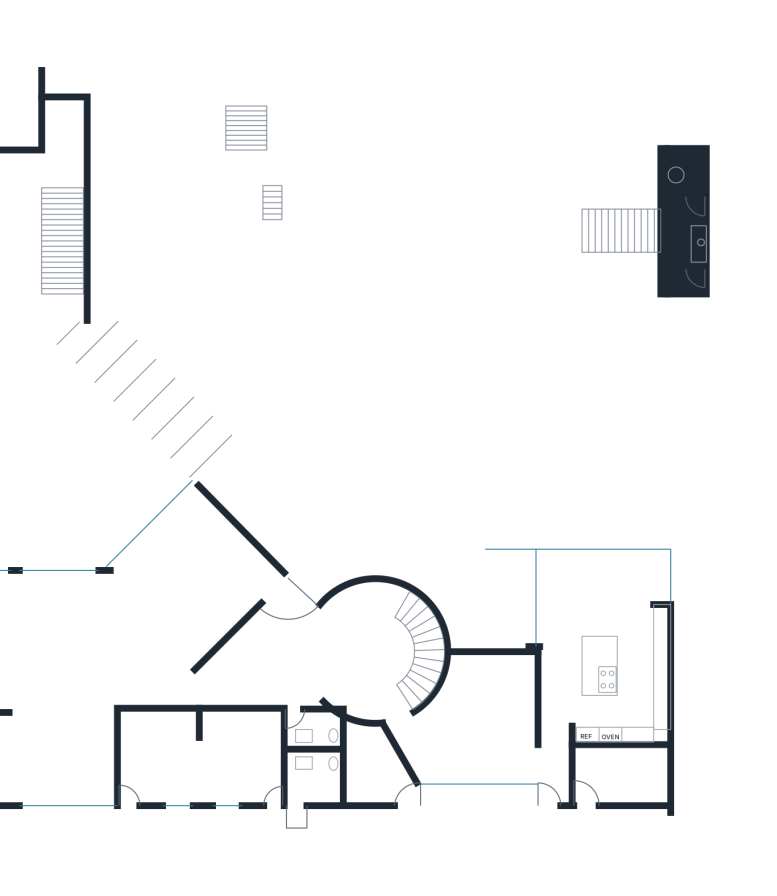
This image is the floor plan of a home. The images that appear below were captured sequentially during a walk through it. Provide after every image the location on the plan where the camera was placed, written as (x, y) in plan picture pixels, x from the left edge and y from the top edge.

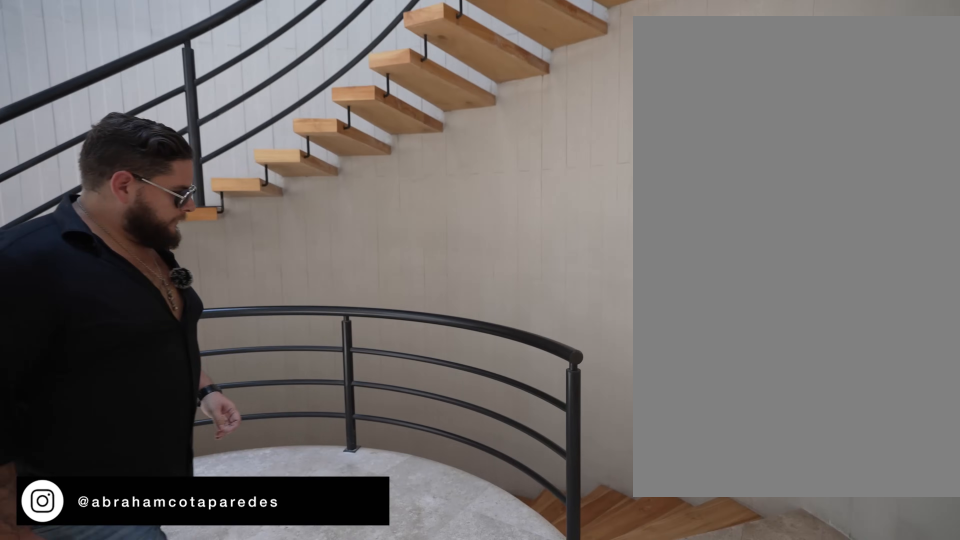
(359, 681)
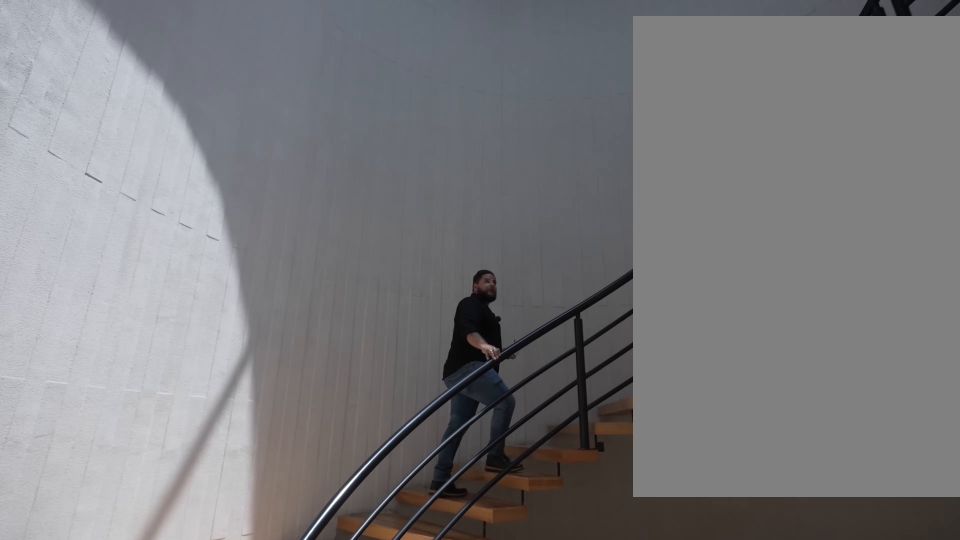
(343, 662)
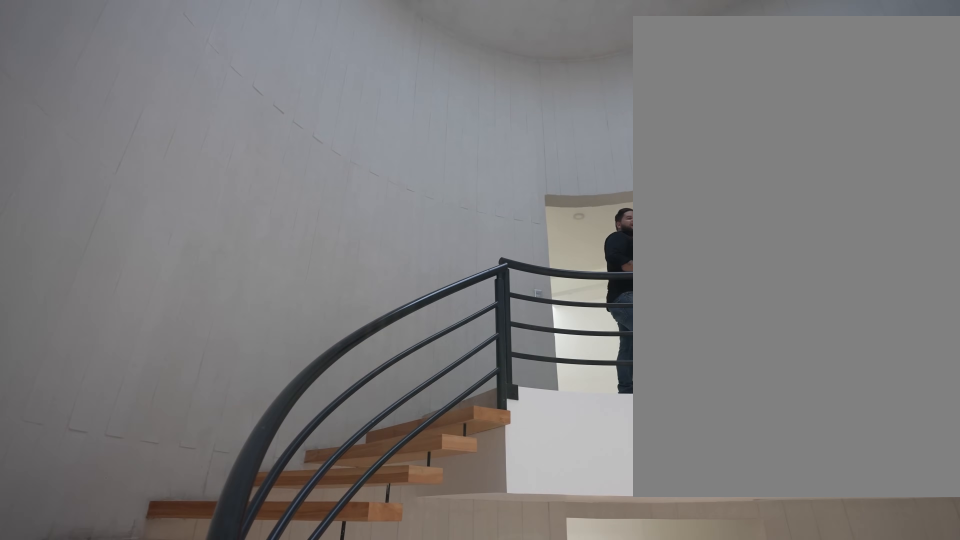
(342, 645)
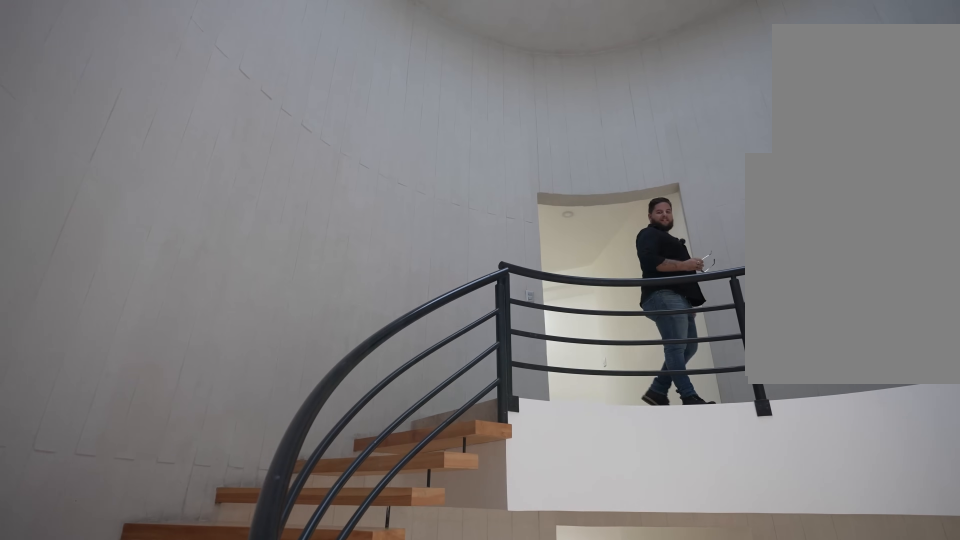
(343, 638)
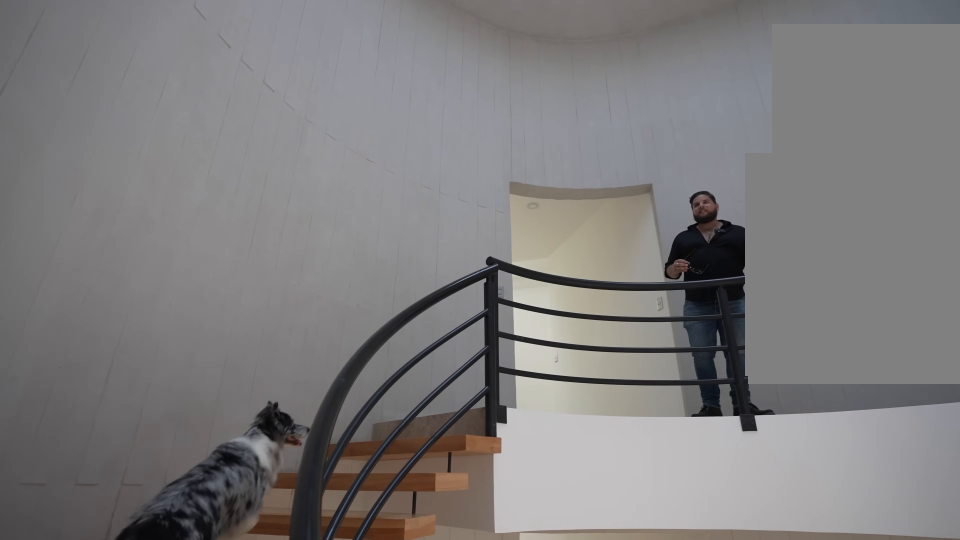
(359, 613)
